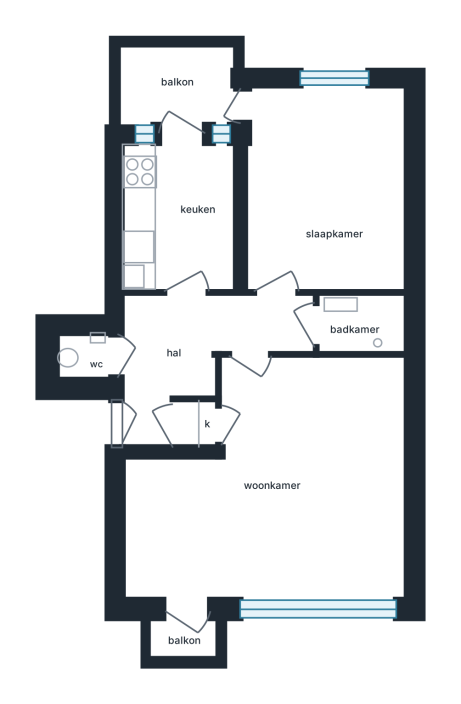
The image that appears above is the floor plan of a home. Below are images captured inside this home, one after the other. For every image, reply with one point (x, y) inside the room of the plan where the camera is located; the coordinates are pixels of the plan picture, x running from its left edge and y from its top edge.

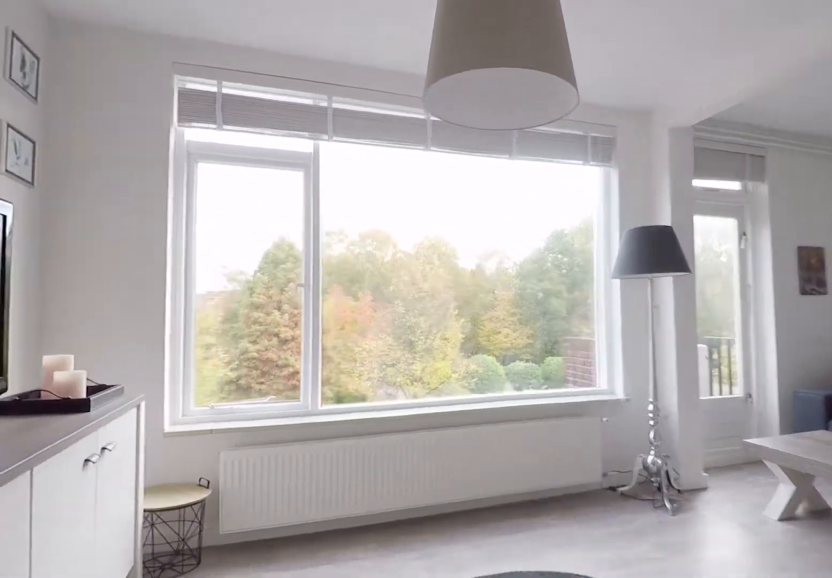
(334, 466)
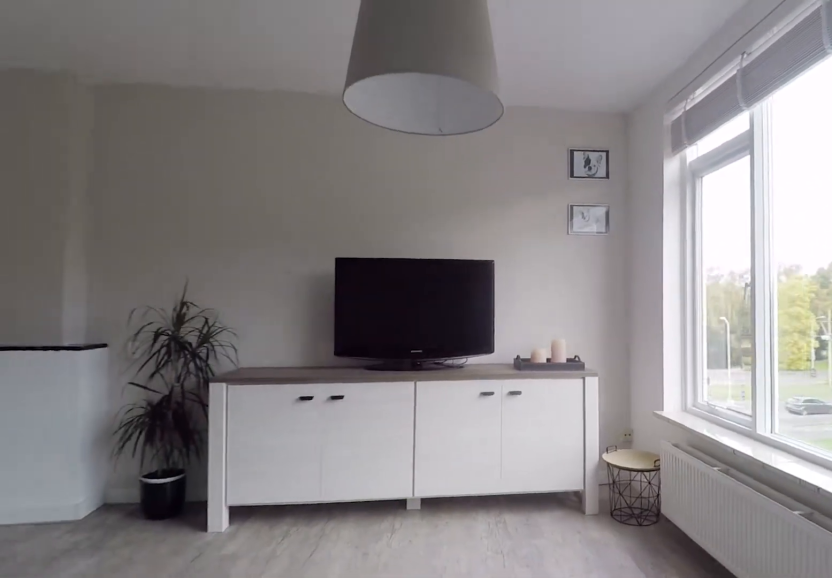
(384, 522)
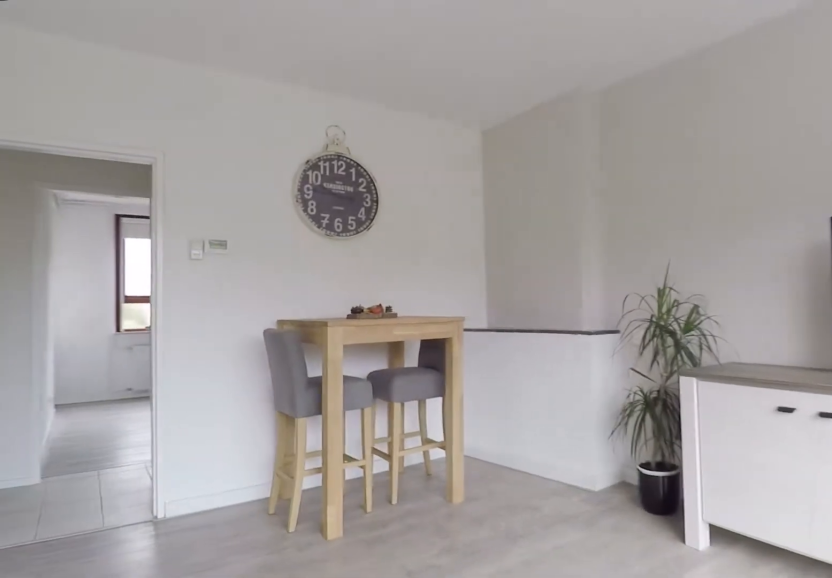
(135, 583)
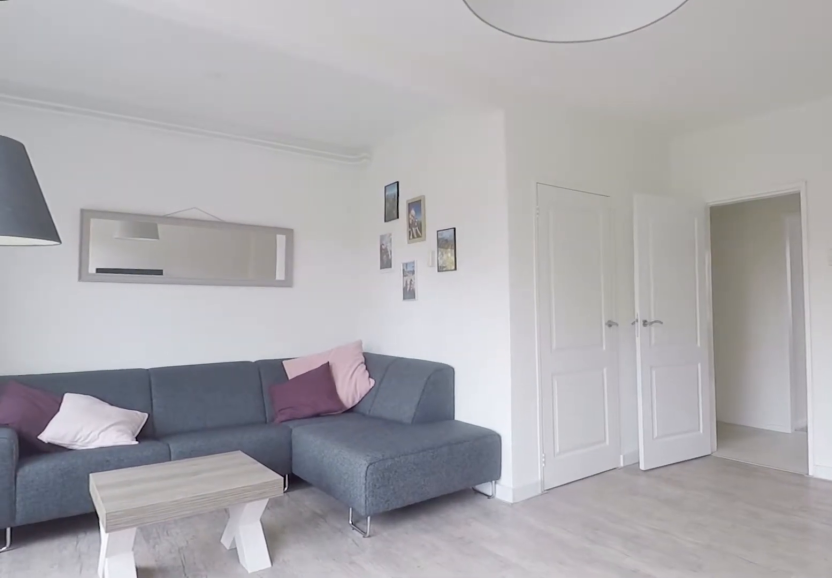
(368, 549)
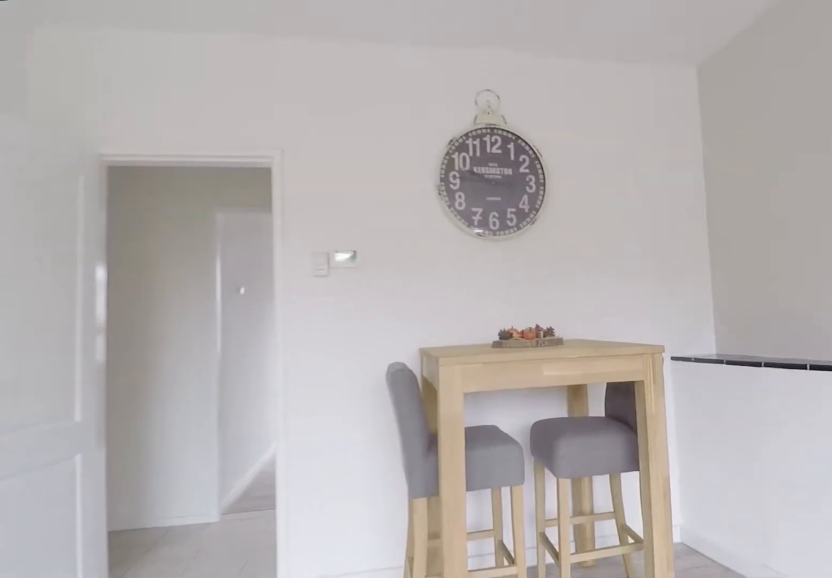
(368, 549)
